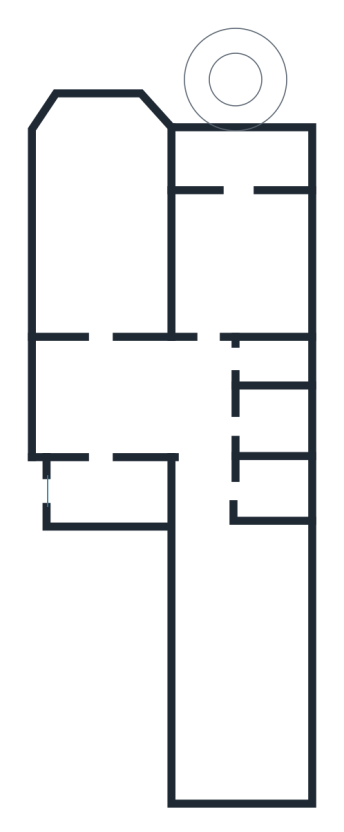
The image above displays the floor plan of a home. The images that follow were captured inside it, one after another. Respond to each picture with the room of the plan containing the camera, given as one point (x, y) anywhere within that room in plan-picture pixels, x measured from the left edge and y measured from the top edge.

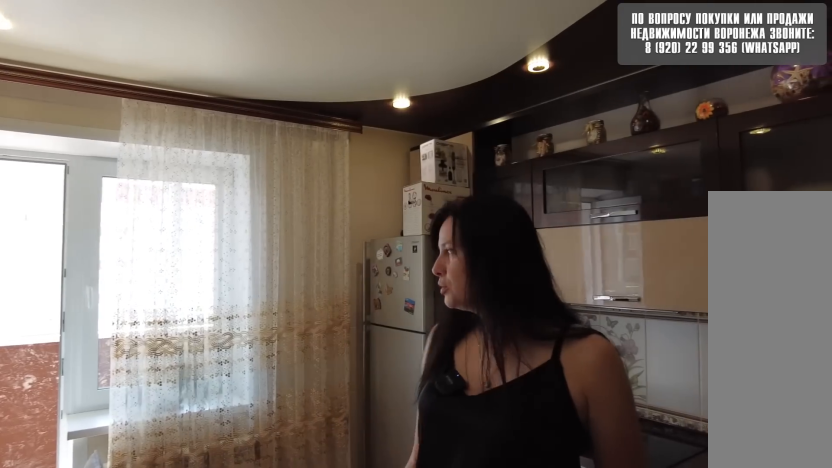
(245, 293)
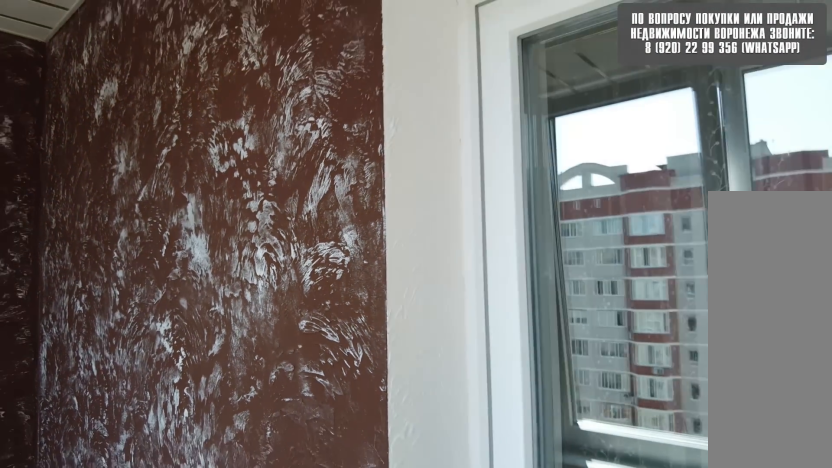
(235, 170)
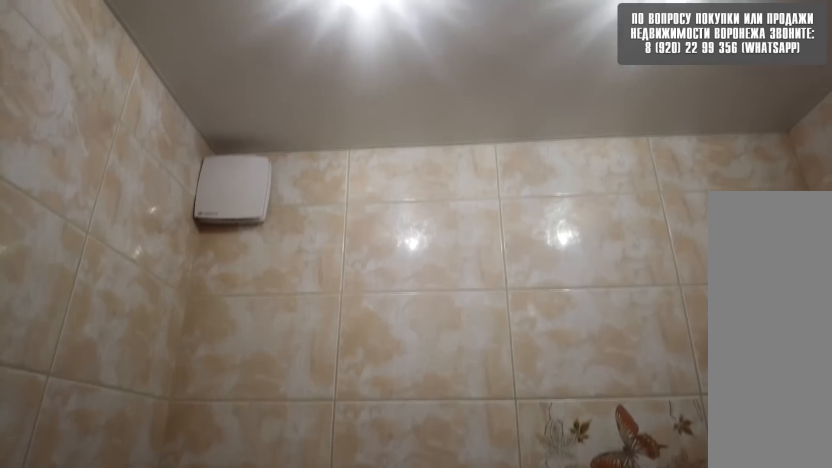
(205, 419)
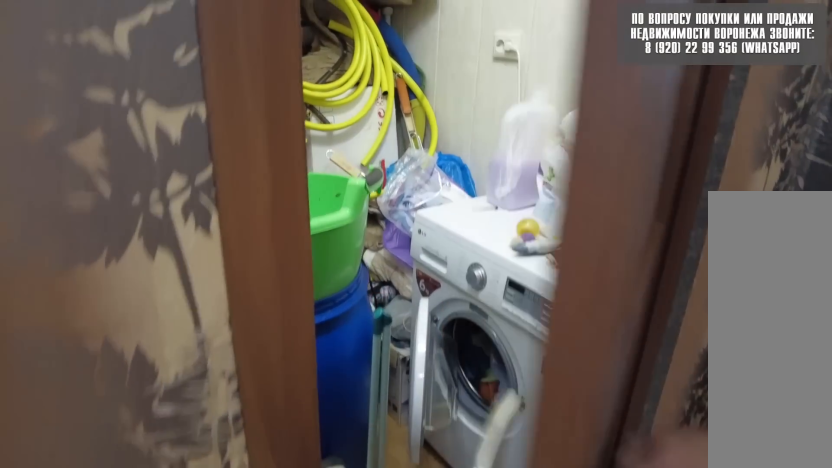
(205, 419)
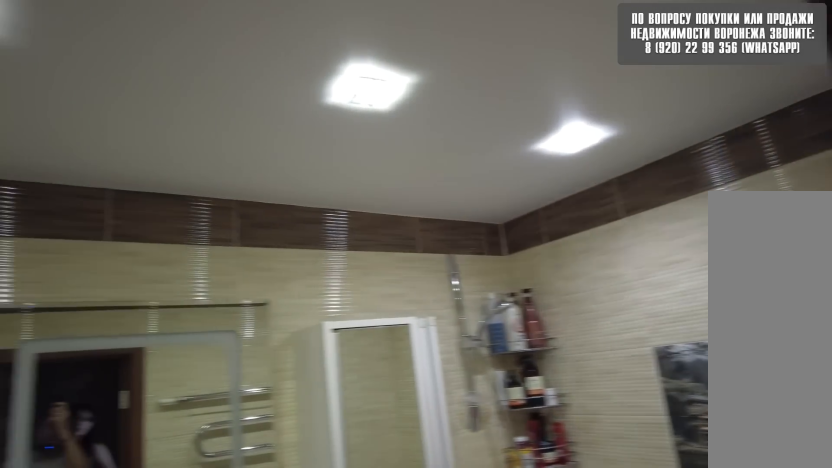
(206, 502)
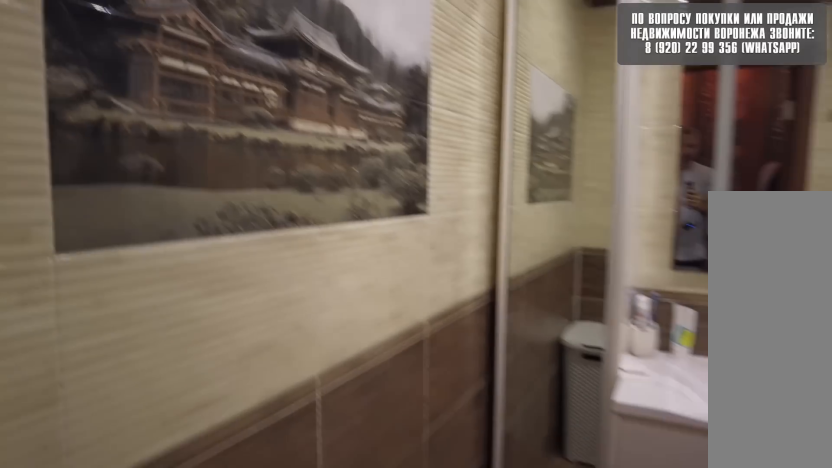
(206, 502)
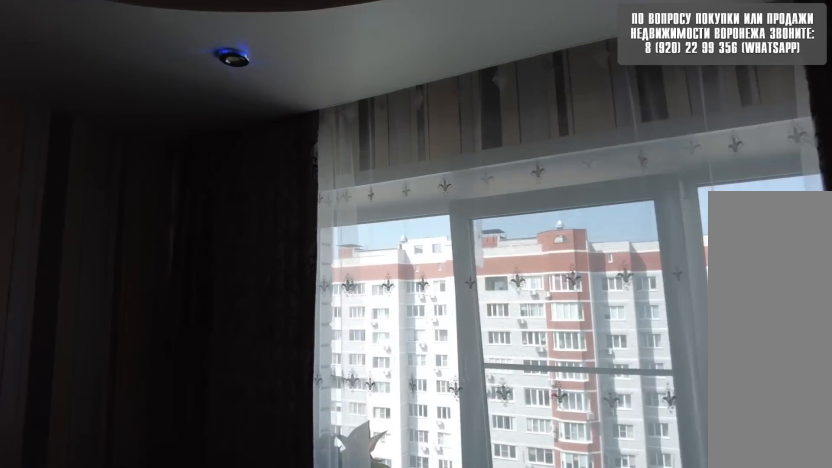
(230, 623)
